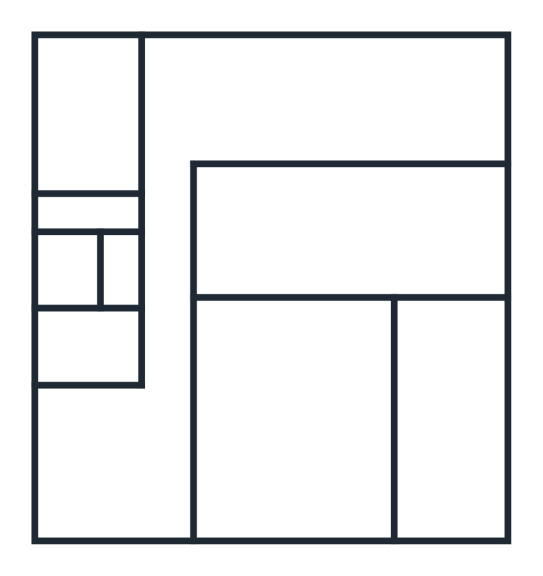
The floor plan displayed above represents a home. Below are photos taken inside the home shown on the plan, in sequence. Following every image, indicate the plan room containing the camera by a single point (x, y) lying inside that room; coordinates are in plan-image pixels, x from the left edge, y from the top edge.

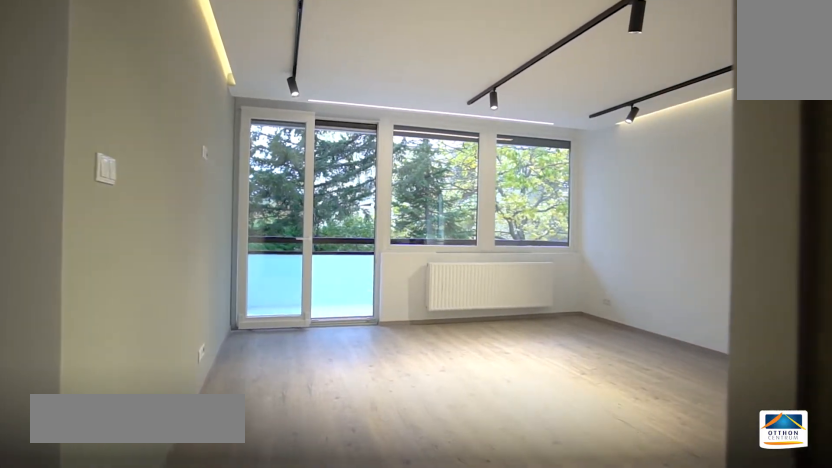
(298, 449)
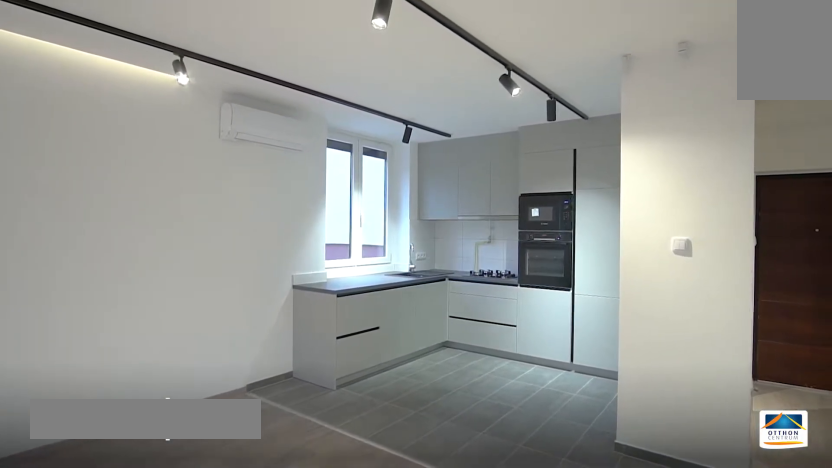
(216, 449)
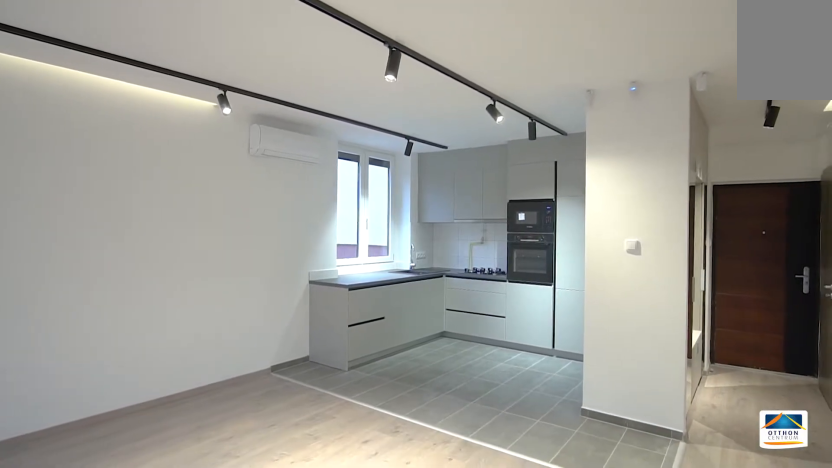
(215, 450)
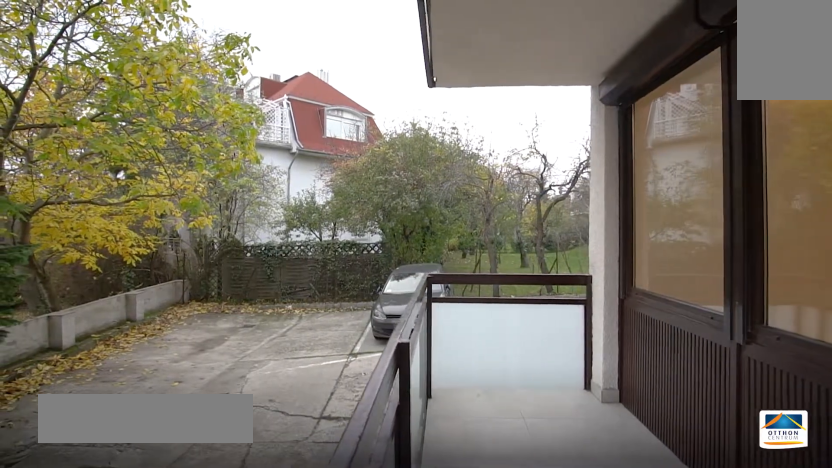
(446, 424)
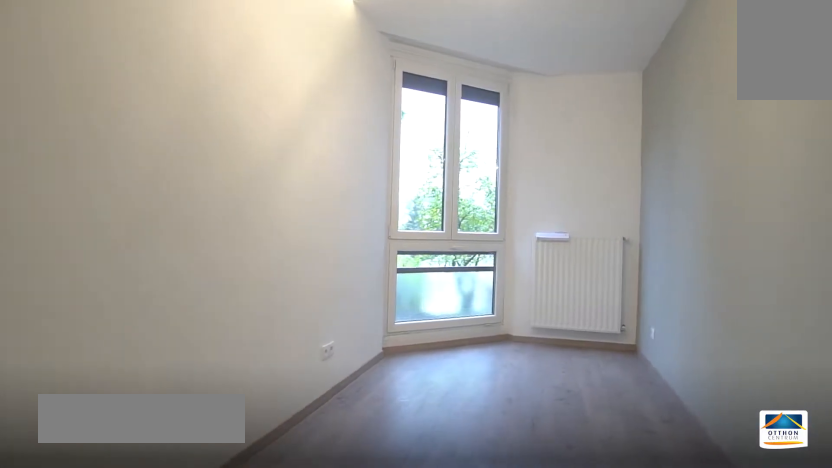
(329, 104)
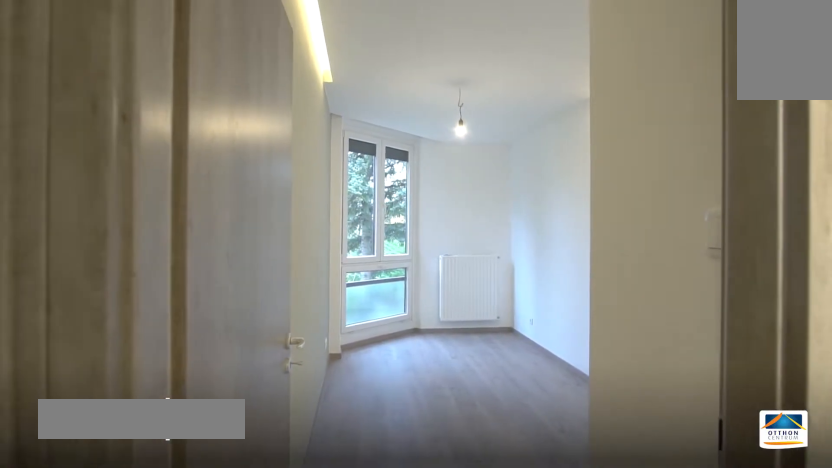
(335, 230)
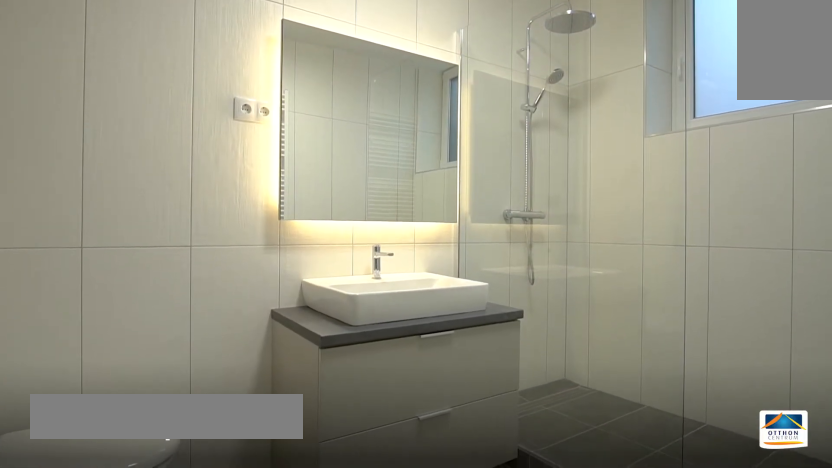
(87, 128)
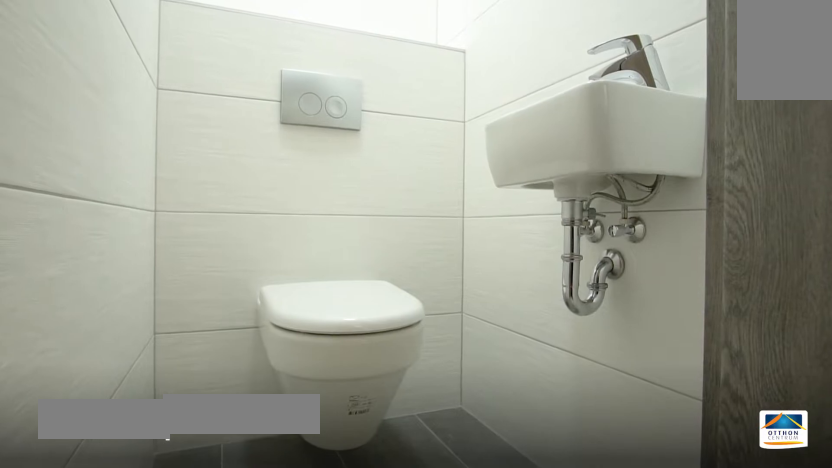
(76, 265)
